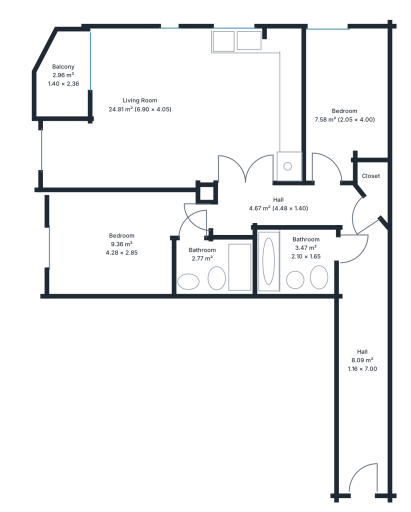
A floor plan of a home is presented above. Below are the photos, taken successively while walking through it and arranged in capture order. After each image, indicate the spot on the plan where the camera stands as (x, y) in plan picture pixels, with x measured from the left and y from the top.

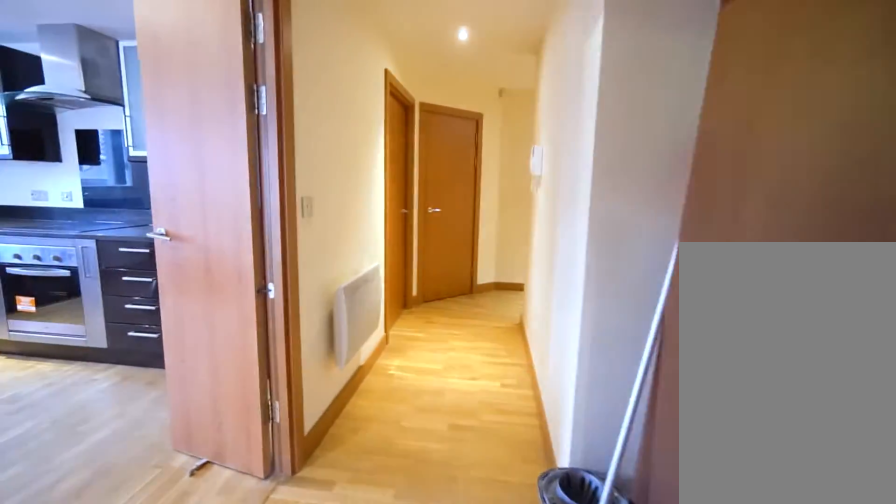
(193, 217)
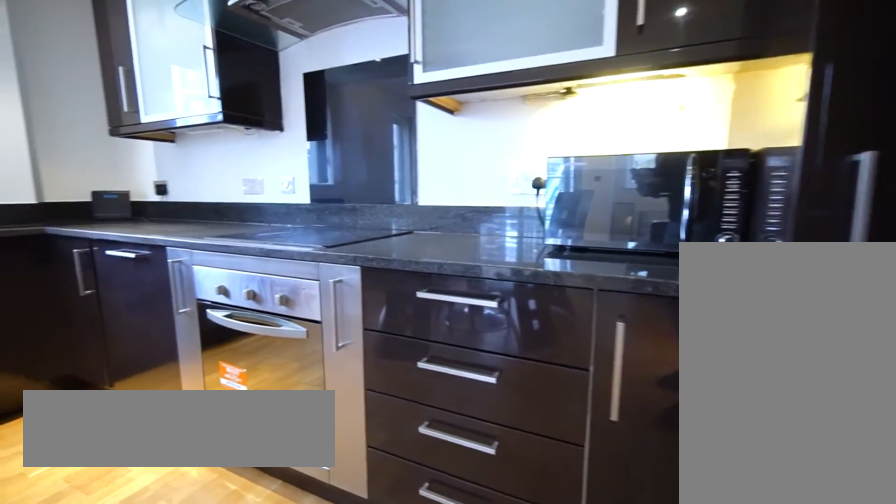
(253, 146)
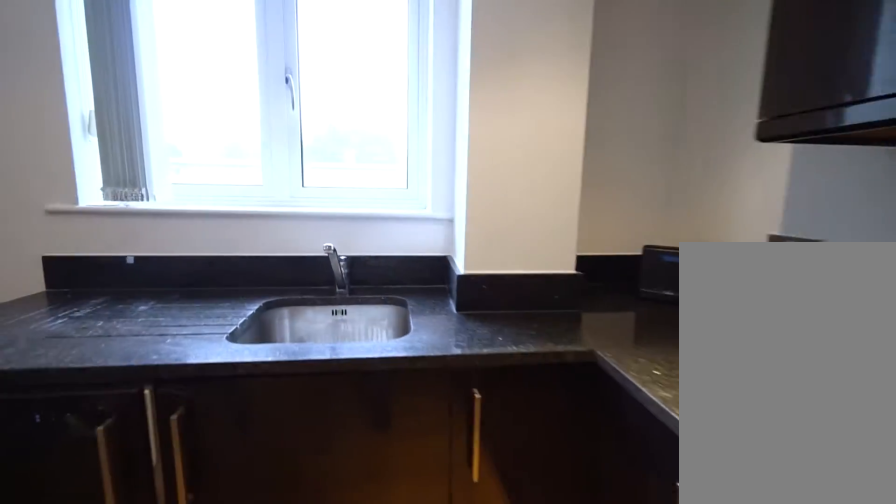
(259, 99)
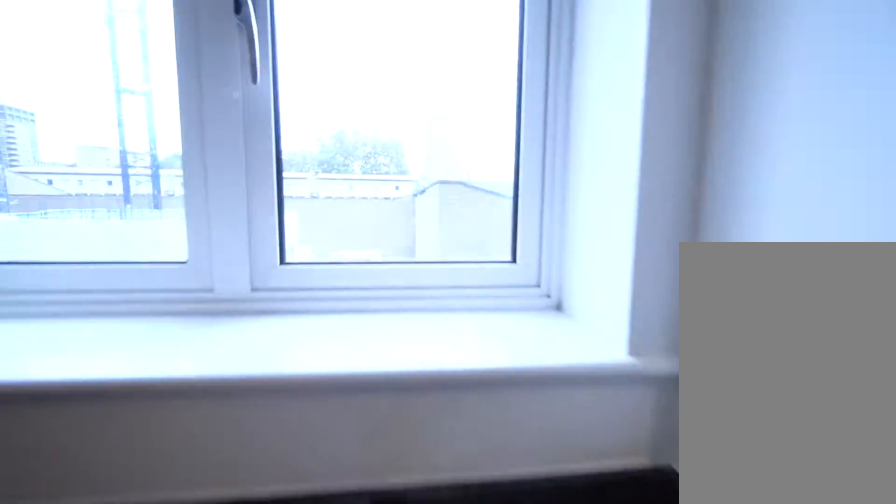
(258, 76)
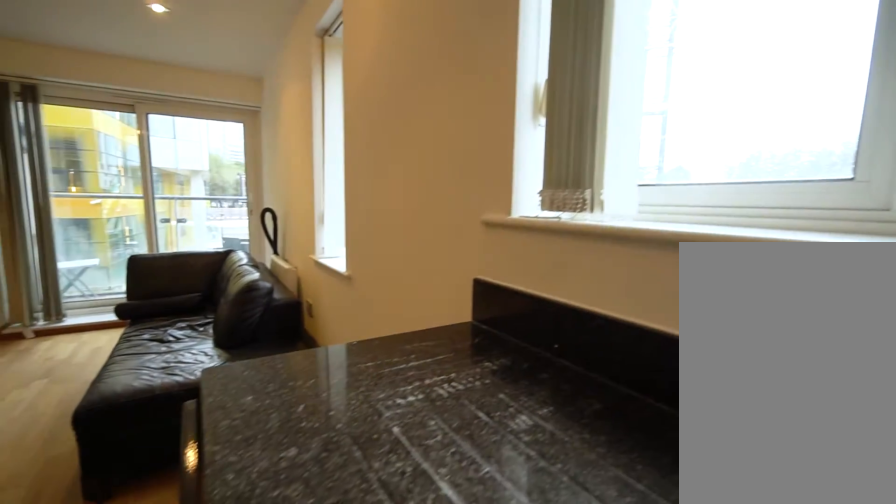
(240, 55)
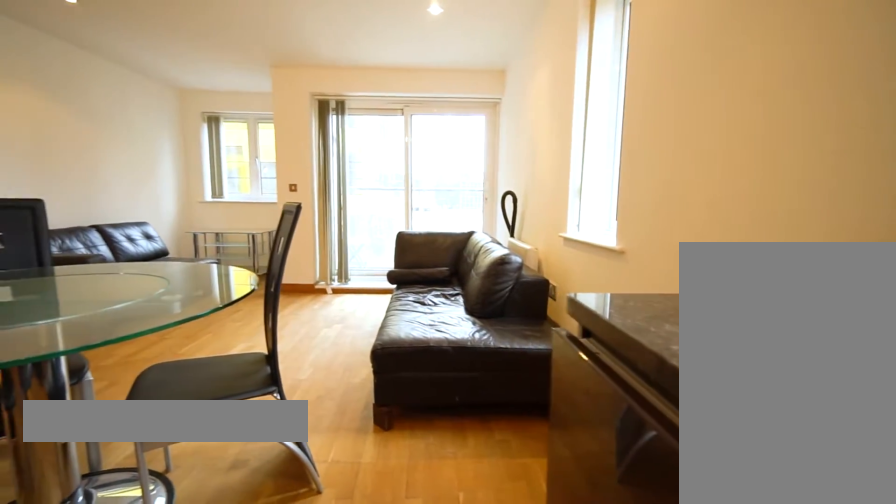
(240, 55)
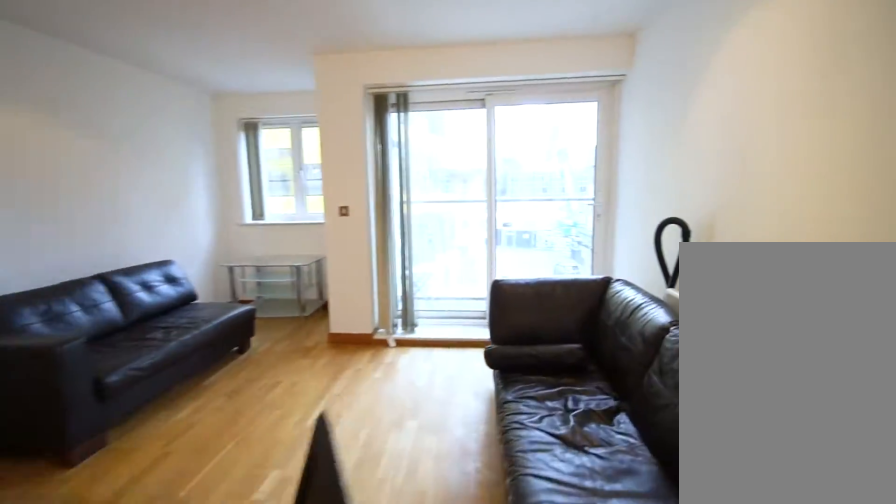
(208, 70)
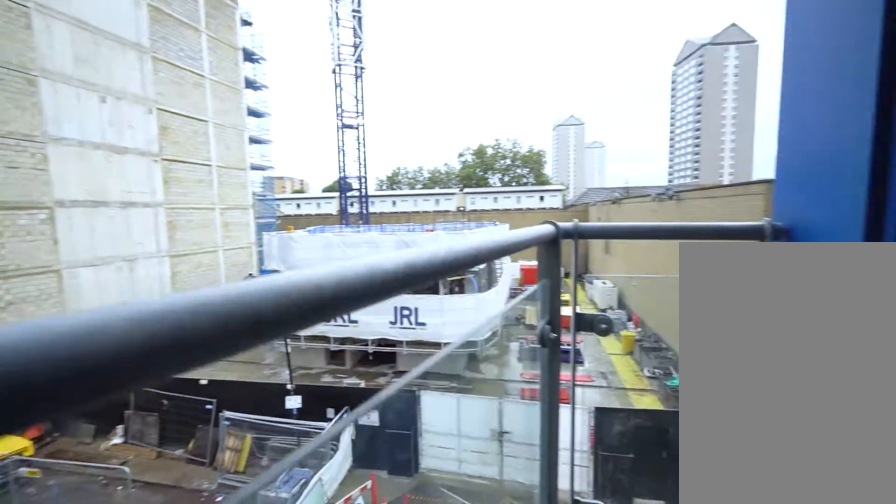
(63, 69)
